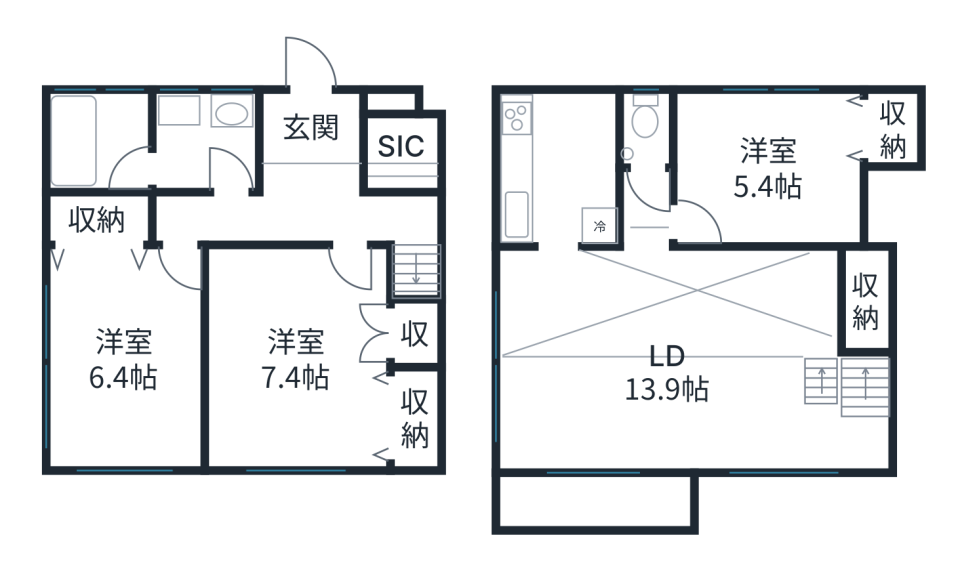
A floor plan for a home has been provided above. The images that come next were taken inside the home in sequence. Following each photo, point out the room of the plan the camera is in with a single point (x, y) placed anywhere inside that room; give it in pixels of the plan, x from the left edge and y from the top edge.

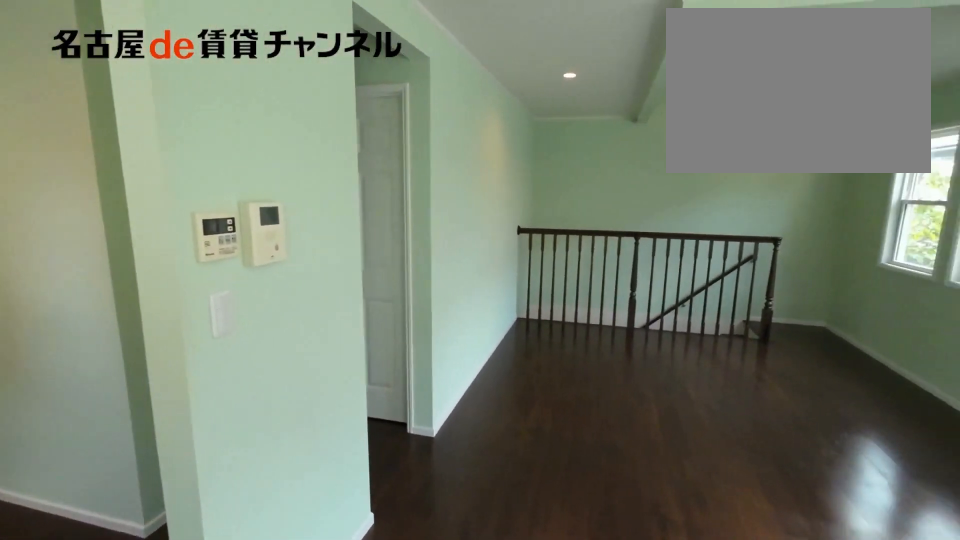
(694, 363)
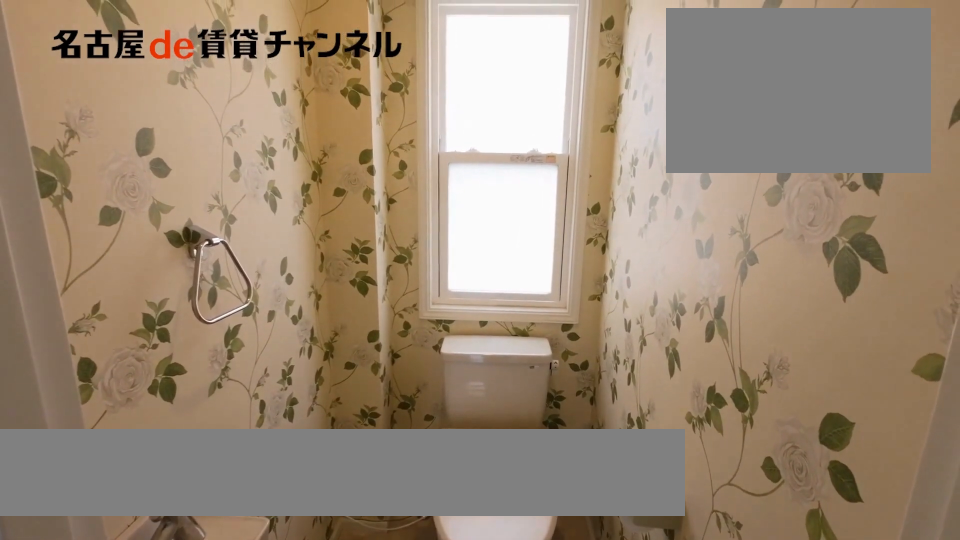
(645, 131)
